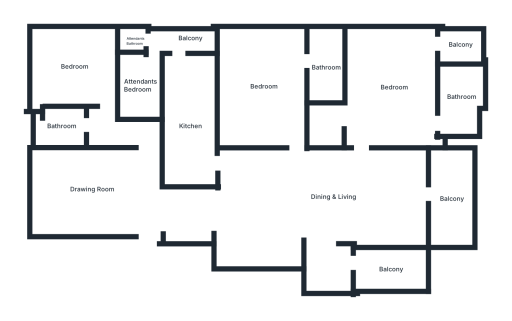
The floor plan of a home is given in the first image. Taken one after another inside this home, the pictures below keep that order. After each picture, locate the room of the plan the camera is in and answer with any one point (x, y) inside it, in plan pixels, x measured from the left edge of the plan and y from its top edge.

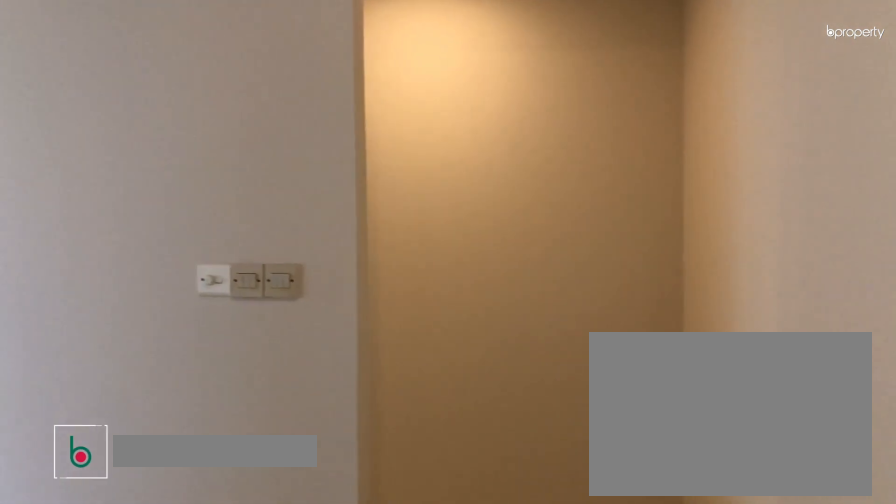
(93, 189)
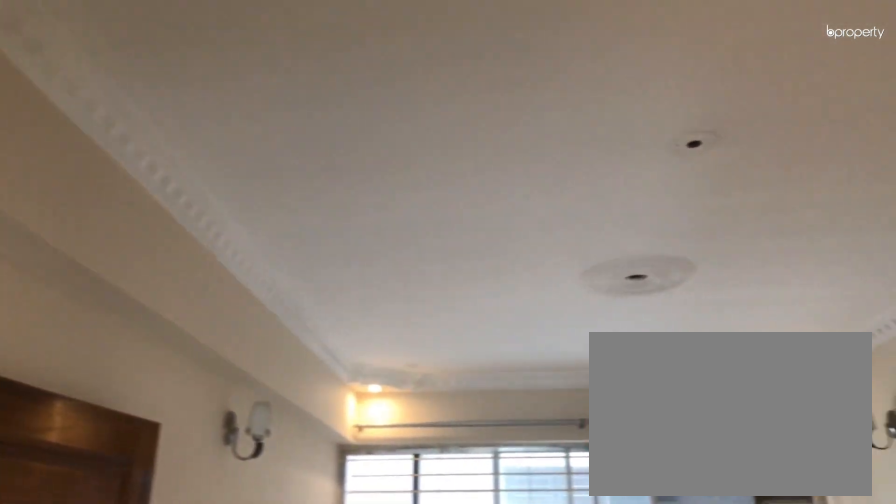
(93, 189)
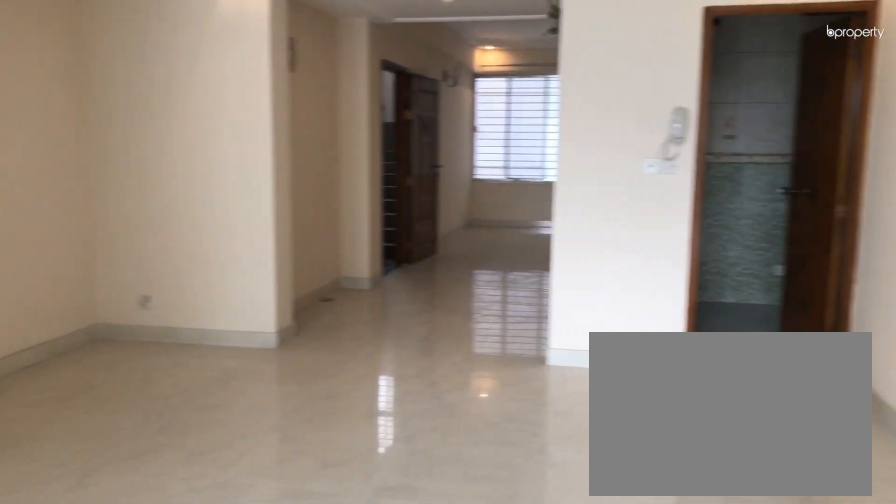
(336, 196)
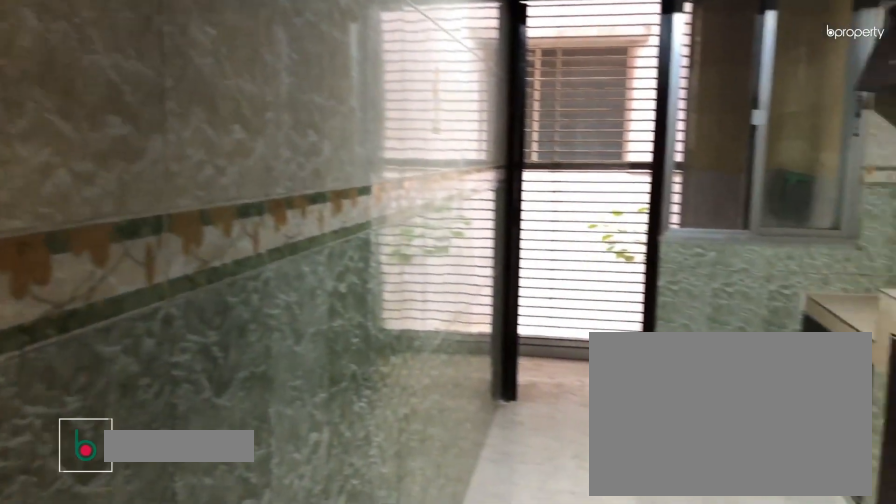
(190, 125)
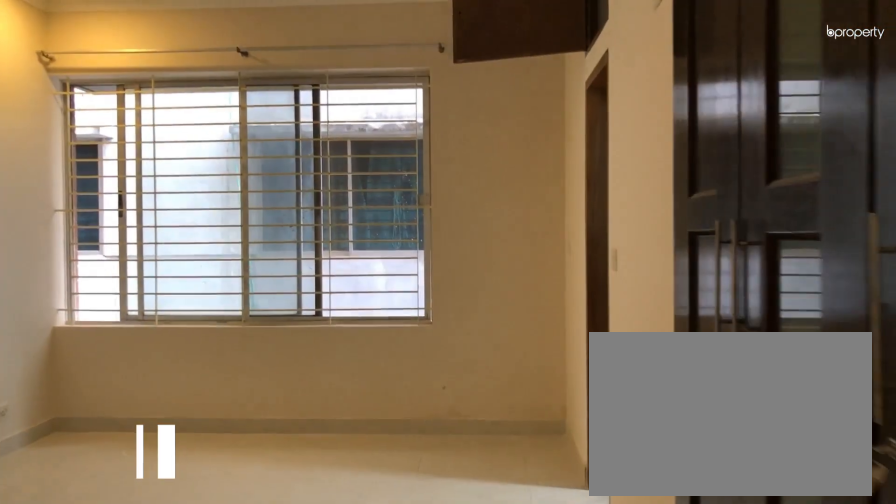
(286, 125)
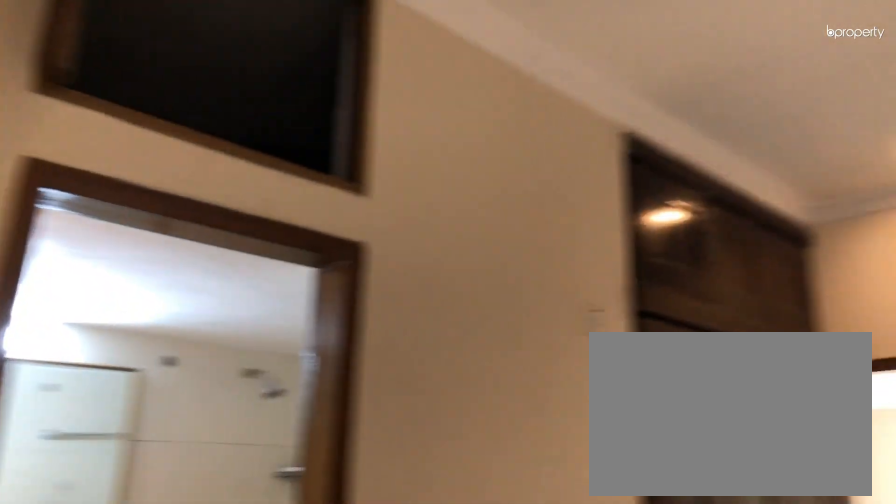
(264, 86)
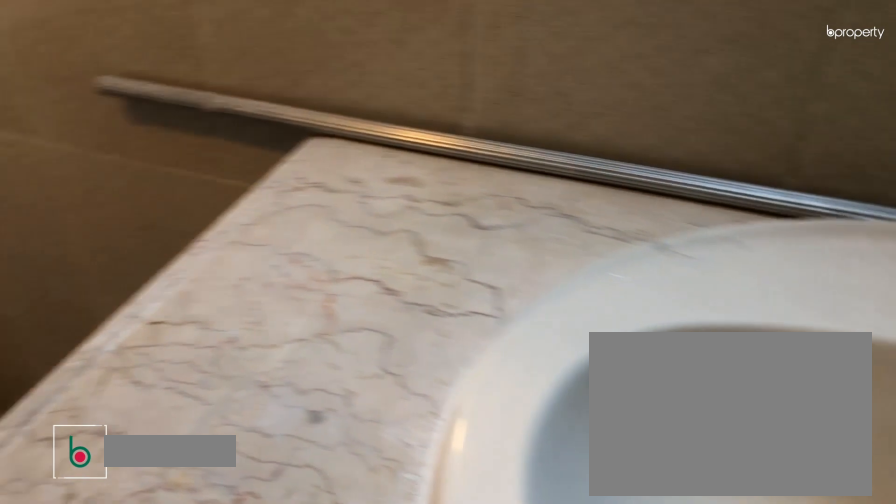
(325, 67)
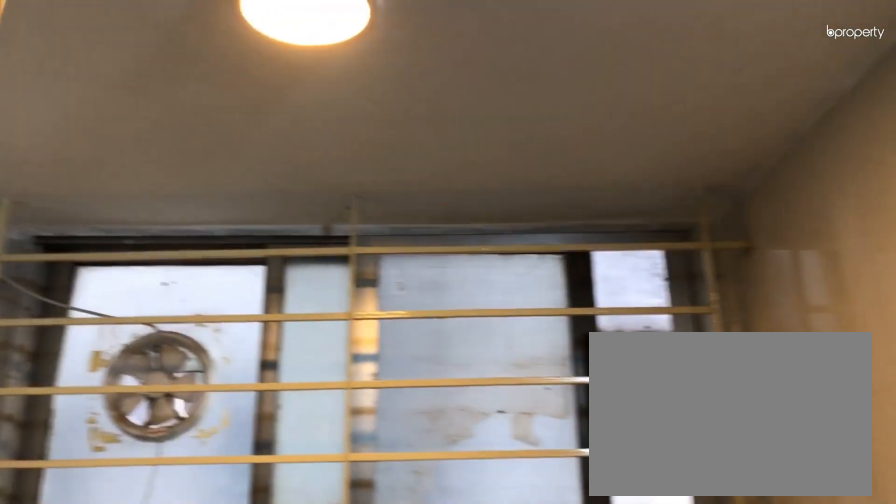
(325, 67)
